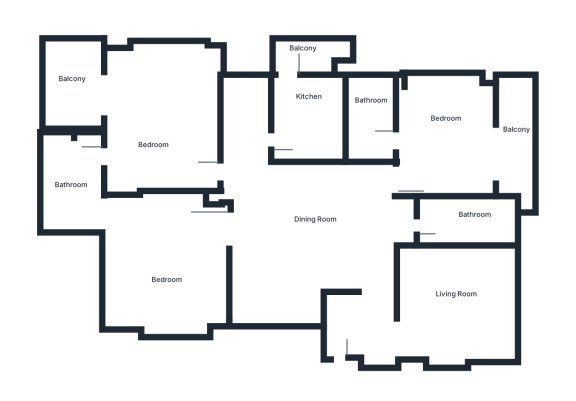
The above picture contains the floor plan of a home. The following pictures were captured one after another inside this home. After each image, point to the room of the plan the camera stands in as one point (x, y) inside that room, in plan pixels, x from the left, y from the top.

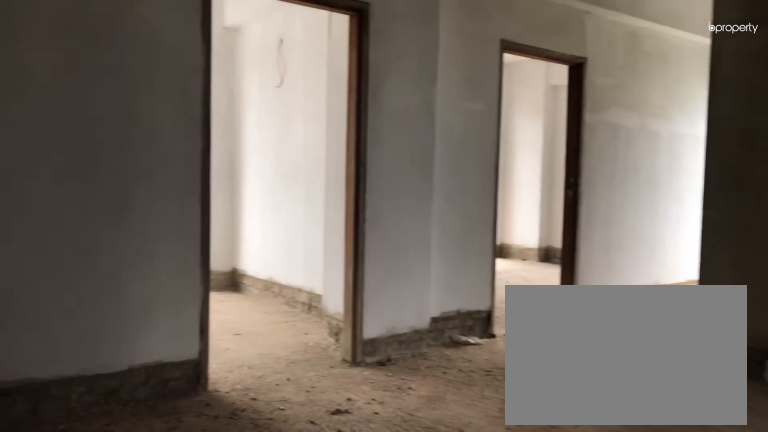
(314, 238)
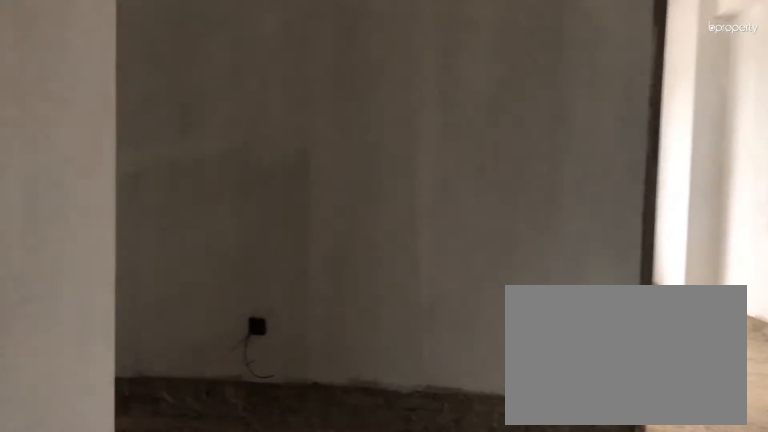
(314, 238)
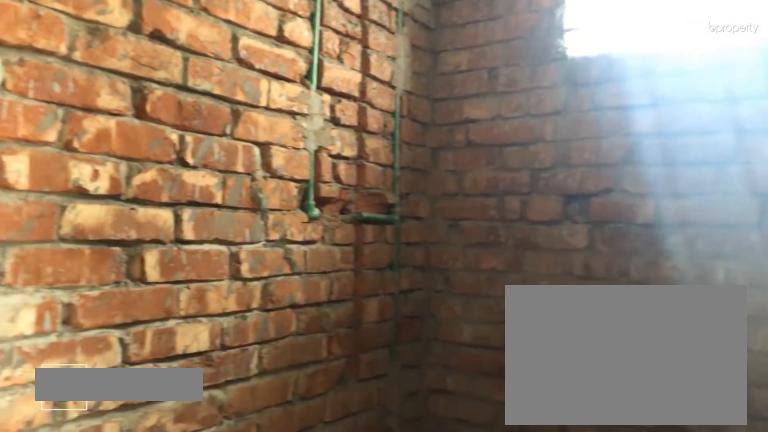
(371, 105)
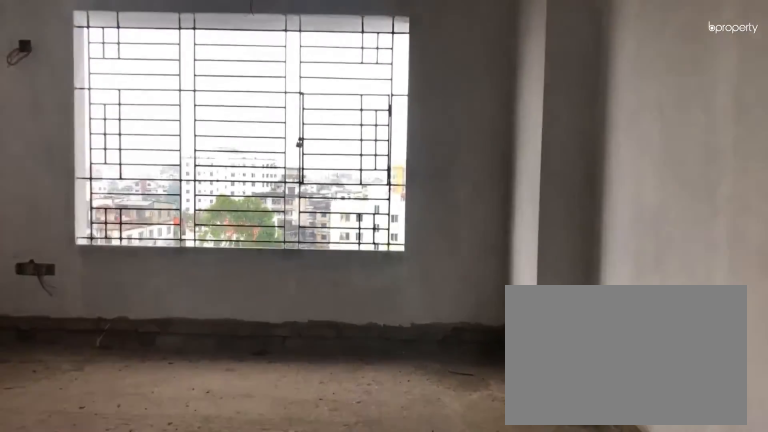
(161, 263)
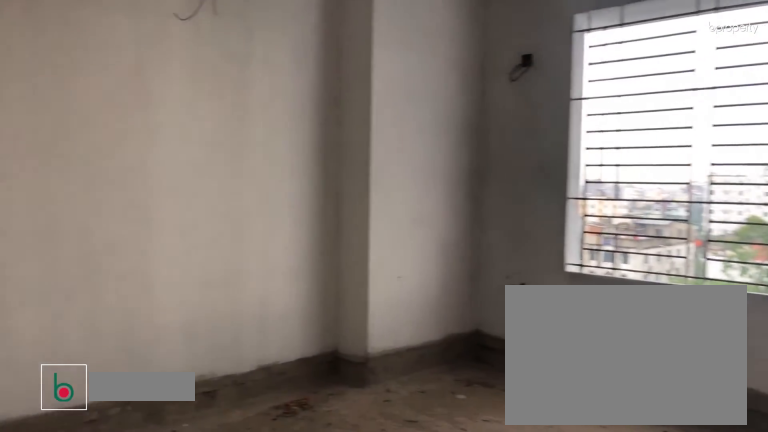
(161, 263)
